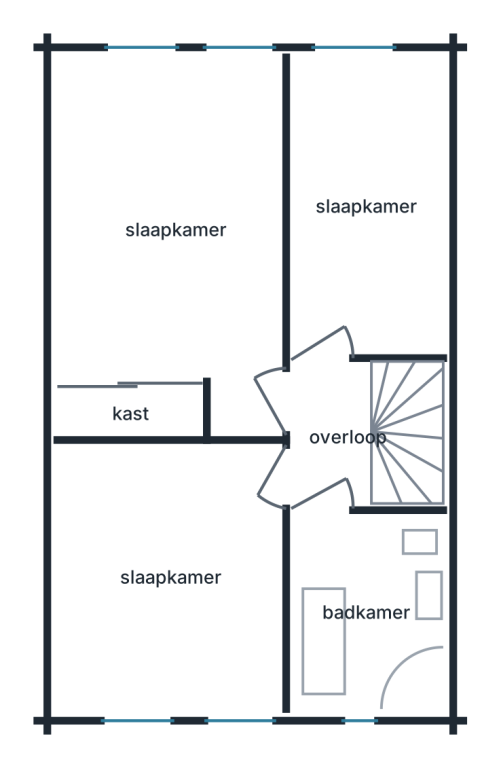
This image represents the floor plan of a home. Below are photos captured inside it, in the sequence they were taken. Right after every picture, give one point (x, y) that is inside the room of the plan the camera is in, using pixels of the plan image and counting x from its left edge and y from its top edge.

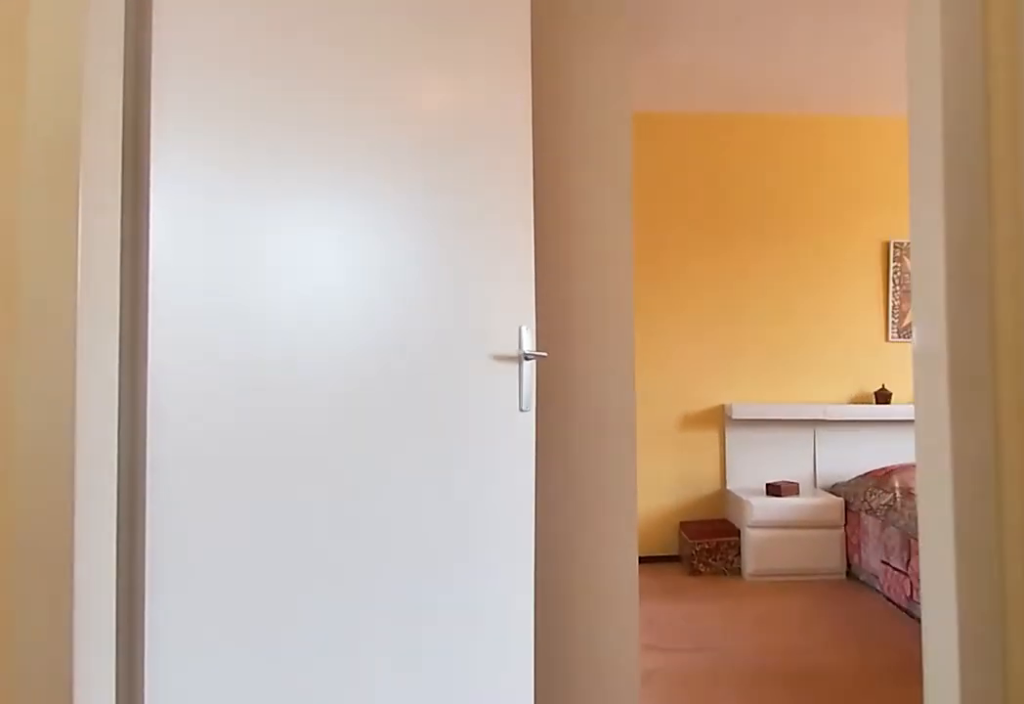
(333, 434)
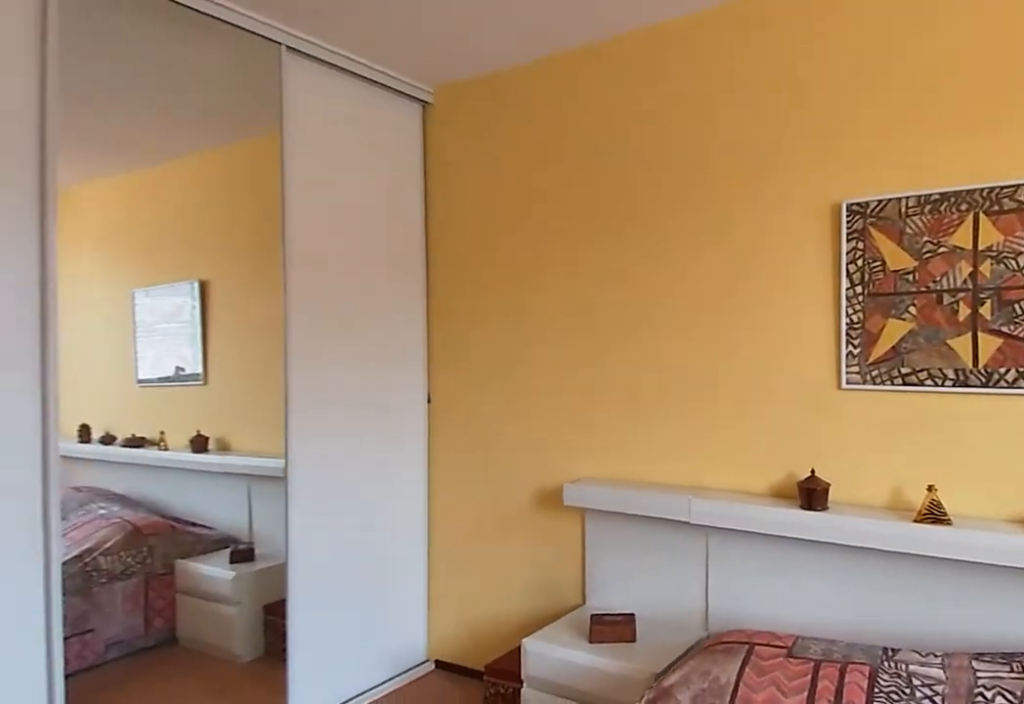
(139, 280)
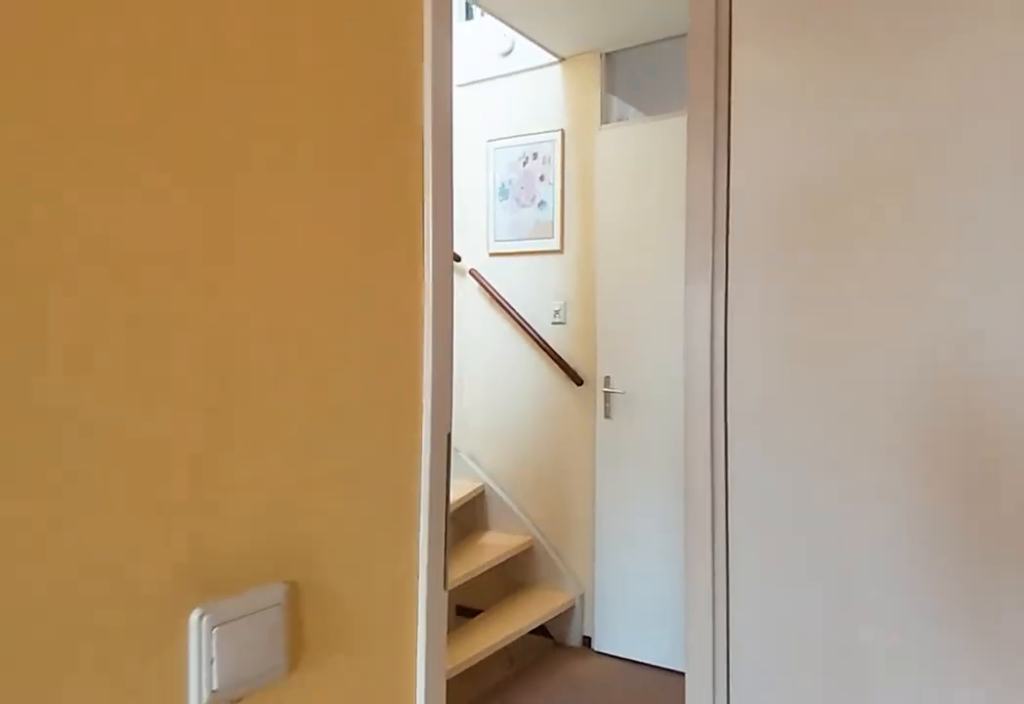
(139, 280)
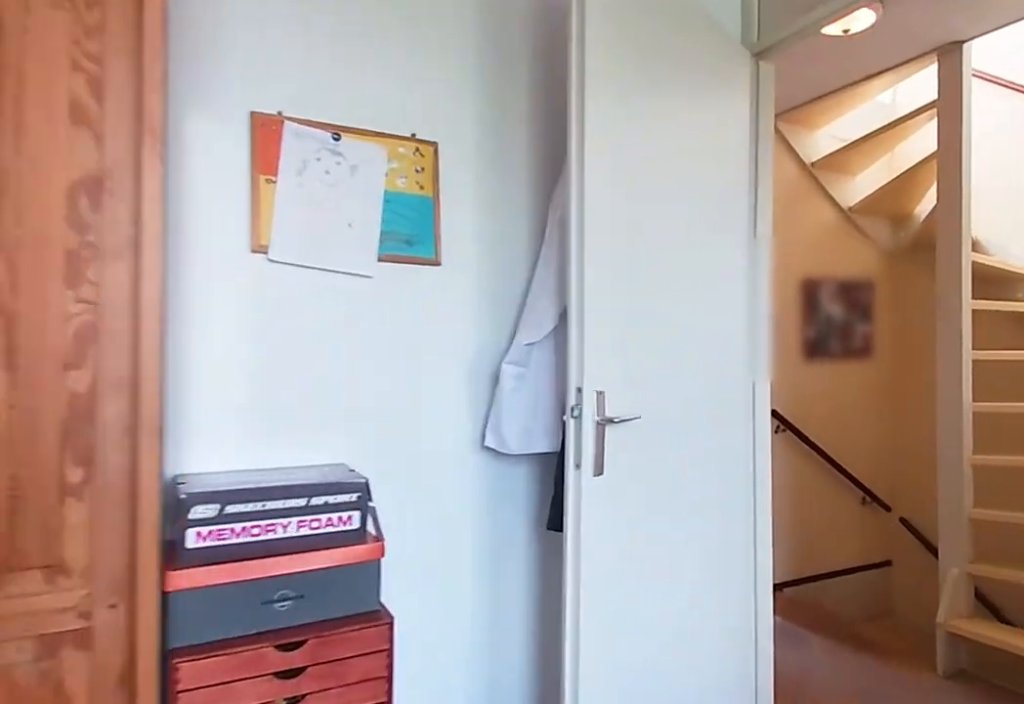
(171, 578)
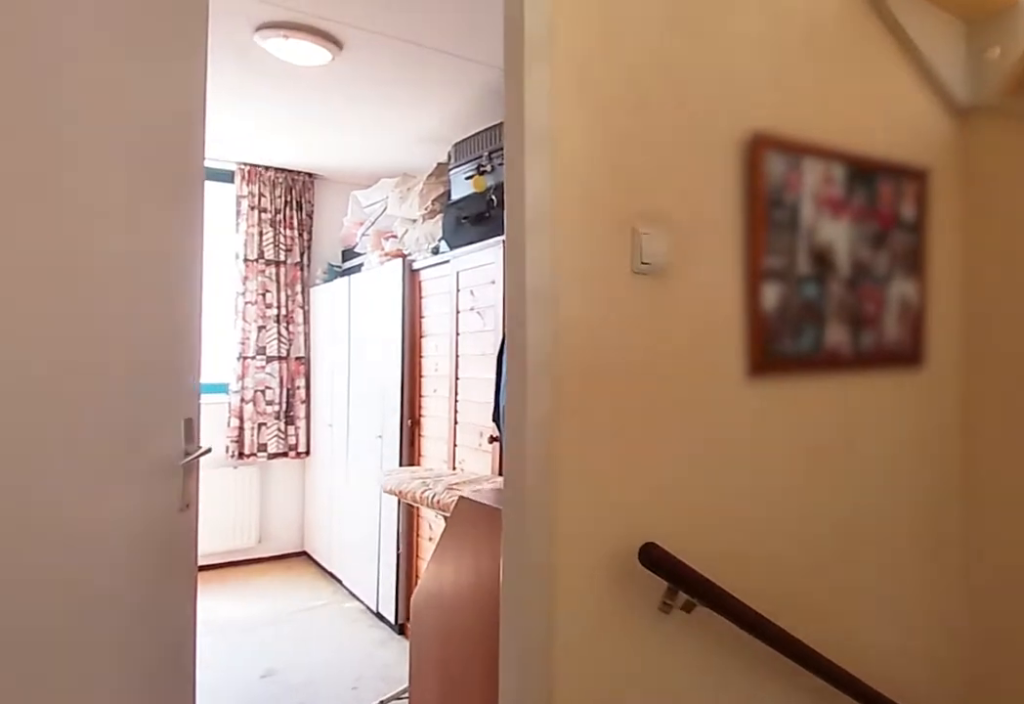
(333, 434)
